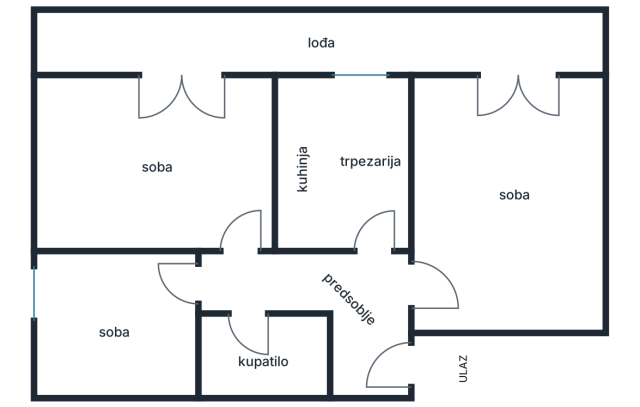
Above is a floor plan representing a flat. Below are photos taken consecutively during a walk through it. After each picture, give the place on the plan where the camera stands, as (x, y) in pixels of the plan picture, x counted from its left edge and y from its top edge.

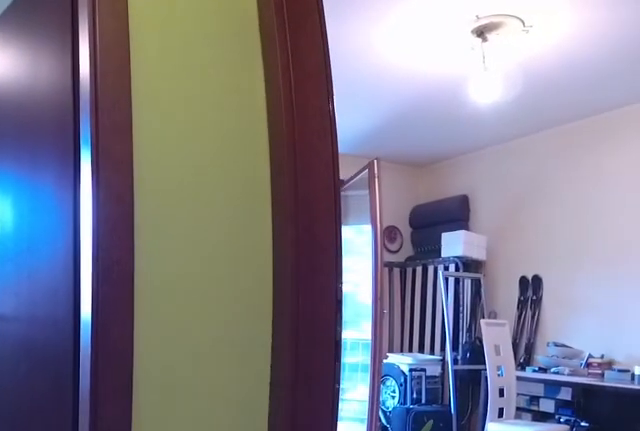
(369, 297)
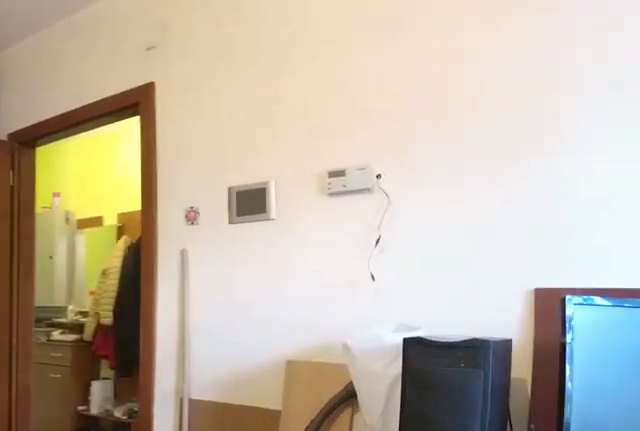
(502, 131)
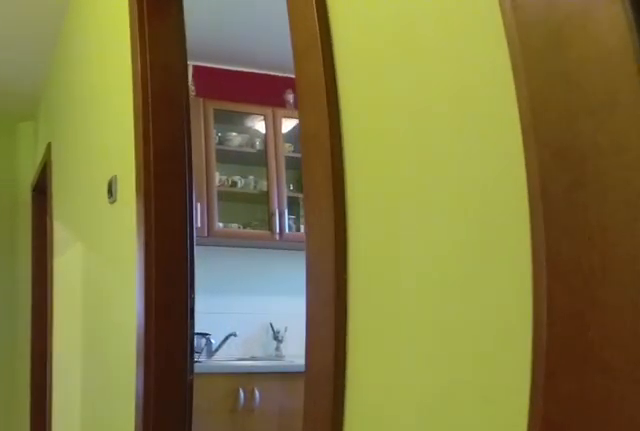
(454, 283)
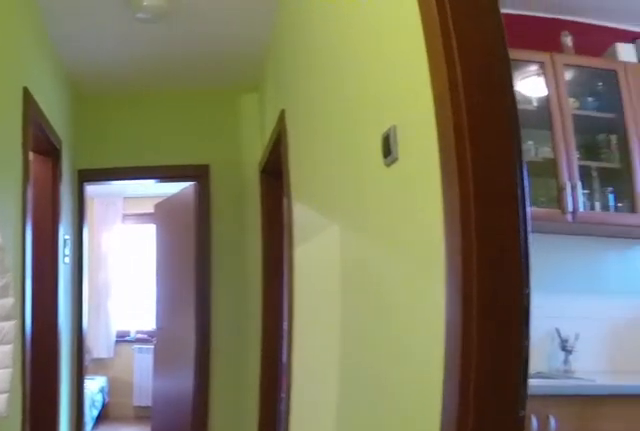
(404, 282)
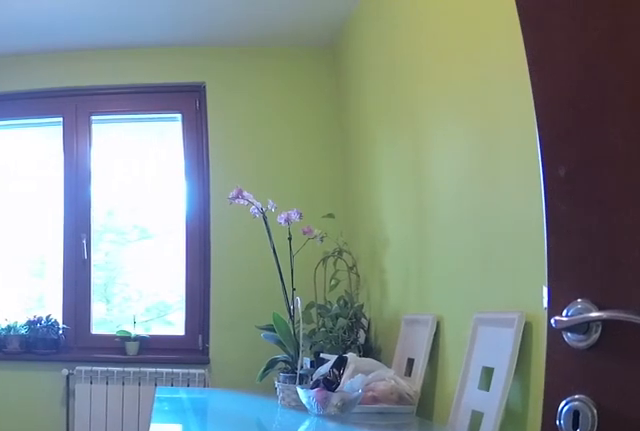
(393, 284)
